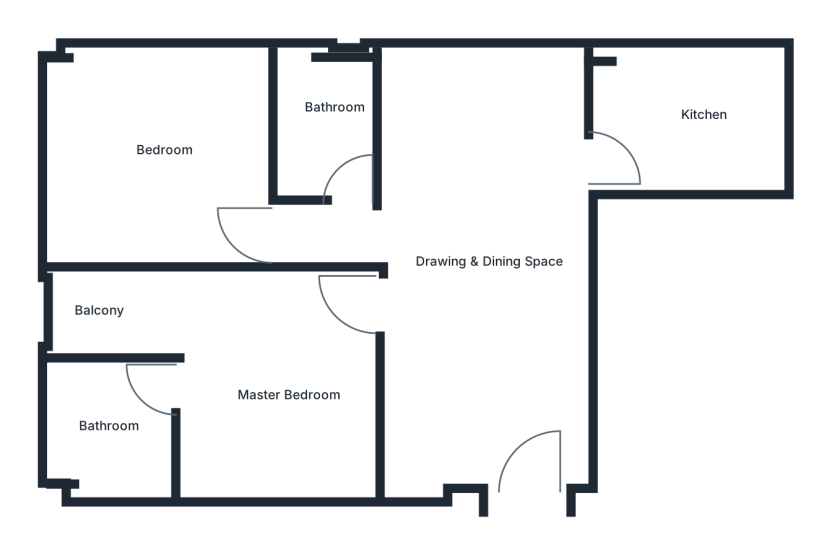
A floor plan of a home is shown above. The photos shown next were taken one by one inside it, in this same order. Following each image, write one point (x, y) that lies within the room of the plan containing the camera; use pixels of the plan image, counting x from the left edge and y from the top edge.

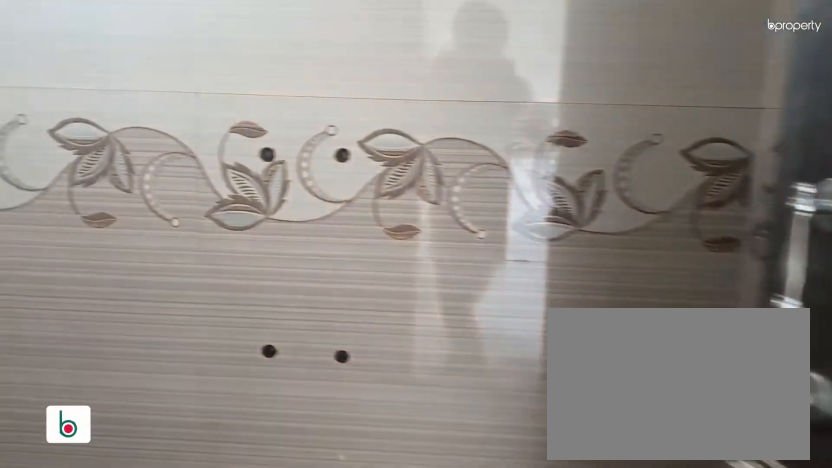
(111, 427)
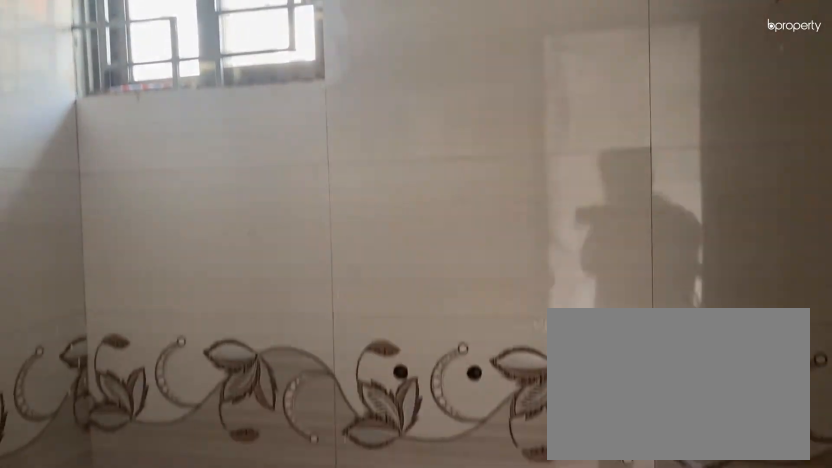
(111, 427)
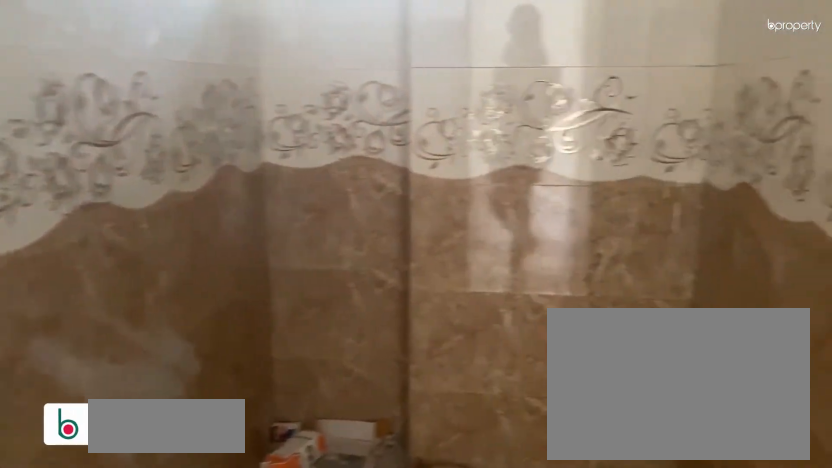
(343, 189)
